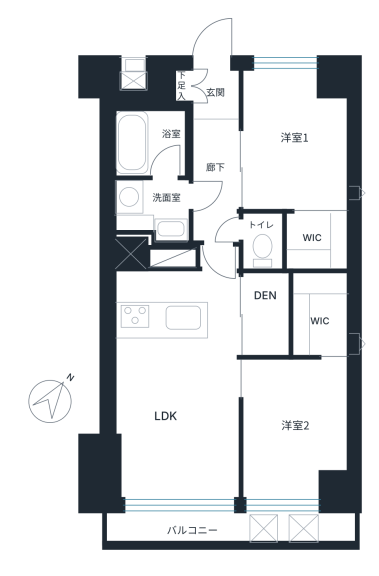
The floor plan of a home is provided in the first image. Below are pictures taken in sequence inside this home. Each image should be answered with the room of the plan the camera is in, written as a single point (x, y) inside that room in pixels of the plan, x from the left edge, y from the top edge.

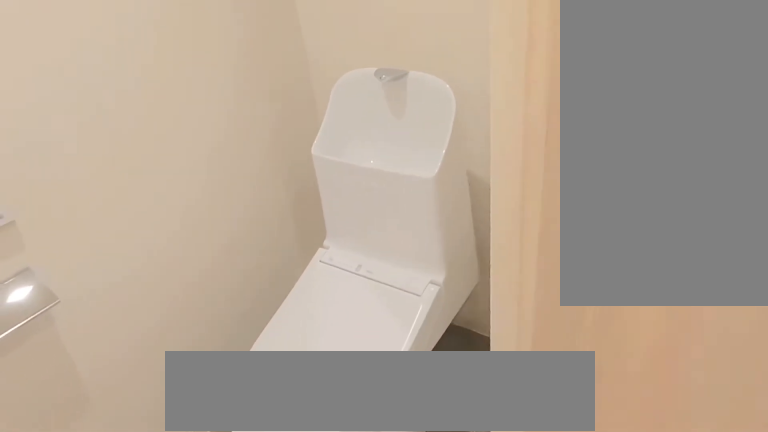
(266, 242)
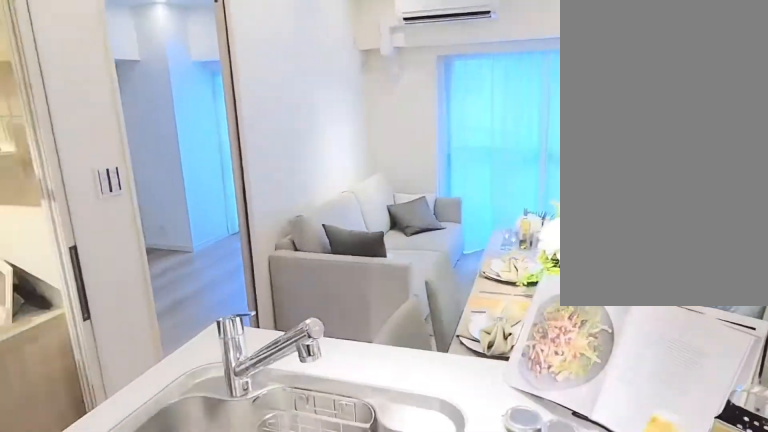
(163, 292)
